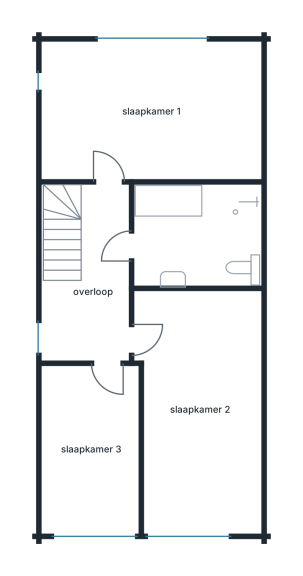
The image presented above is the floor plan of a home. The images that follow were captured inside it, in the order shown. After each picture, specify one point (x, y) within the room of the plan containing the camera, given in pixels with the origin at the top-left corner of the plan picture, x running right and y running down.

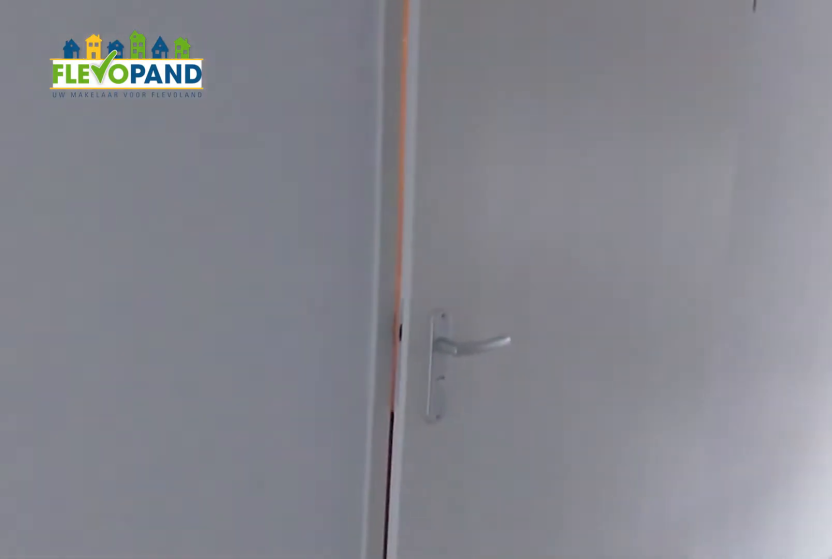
(94, 287)
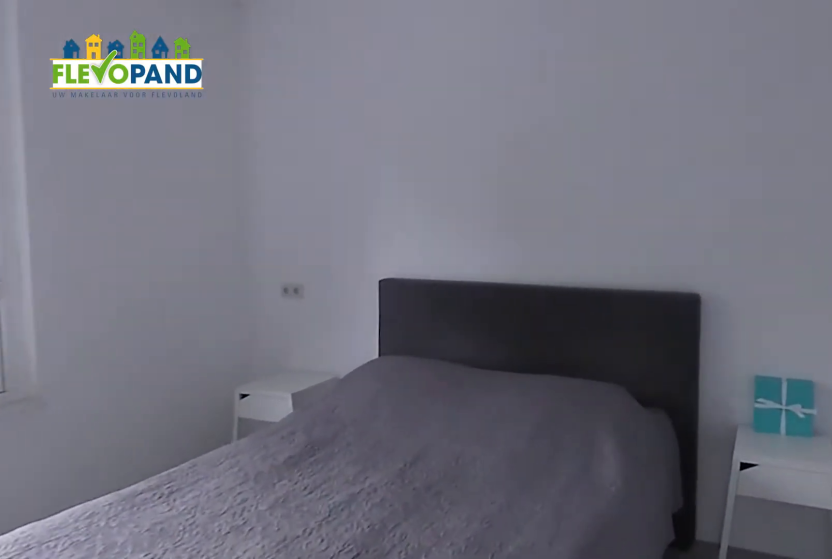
(152, 111)
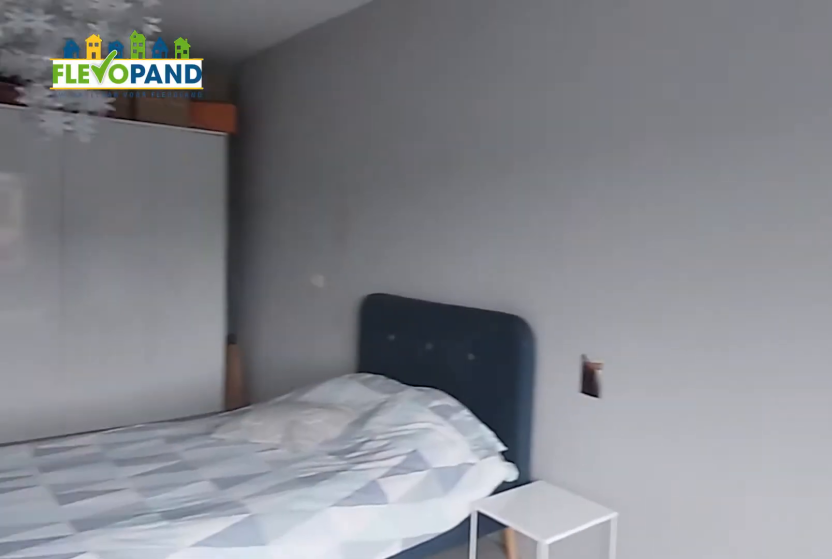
(139, 325)
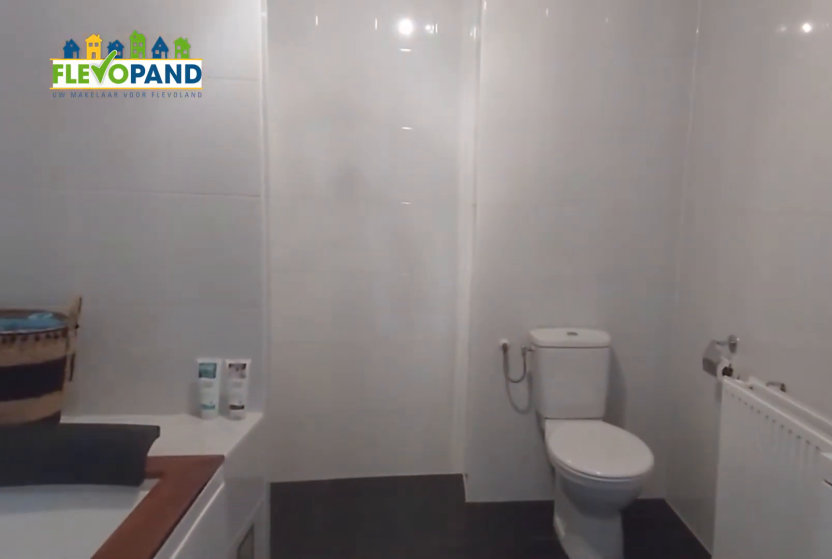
(168, 202)
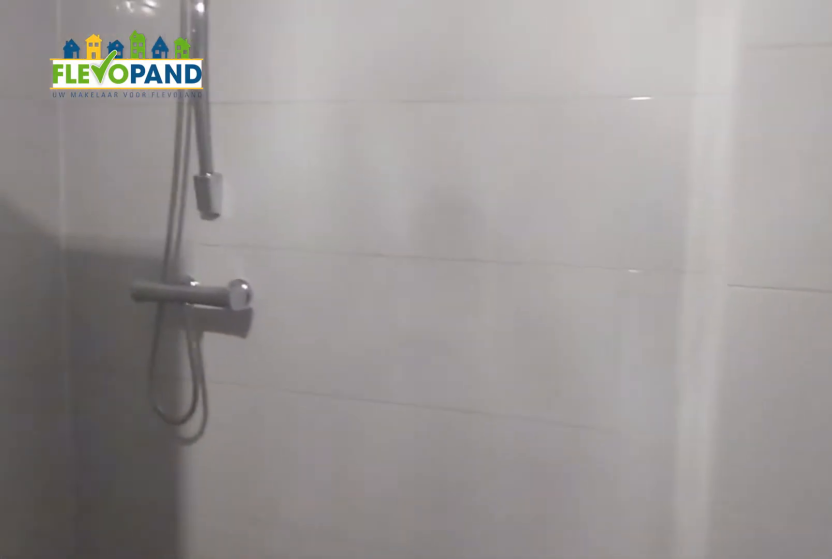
(168, 202)
